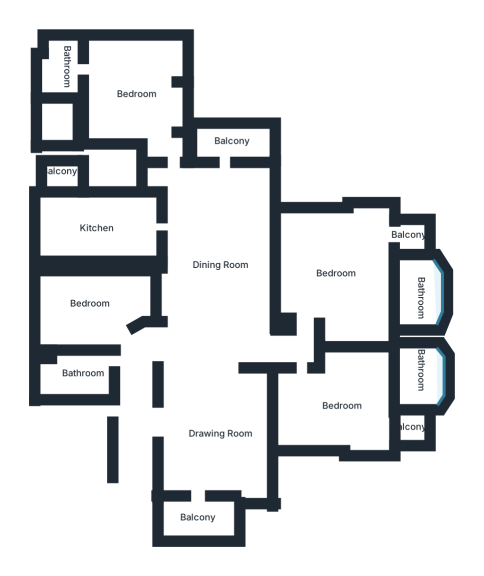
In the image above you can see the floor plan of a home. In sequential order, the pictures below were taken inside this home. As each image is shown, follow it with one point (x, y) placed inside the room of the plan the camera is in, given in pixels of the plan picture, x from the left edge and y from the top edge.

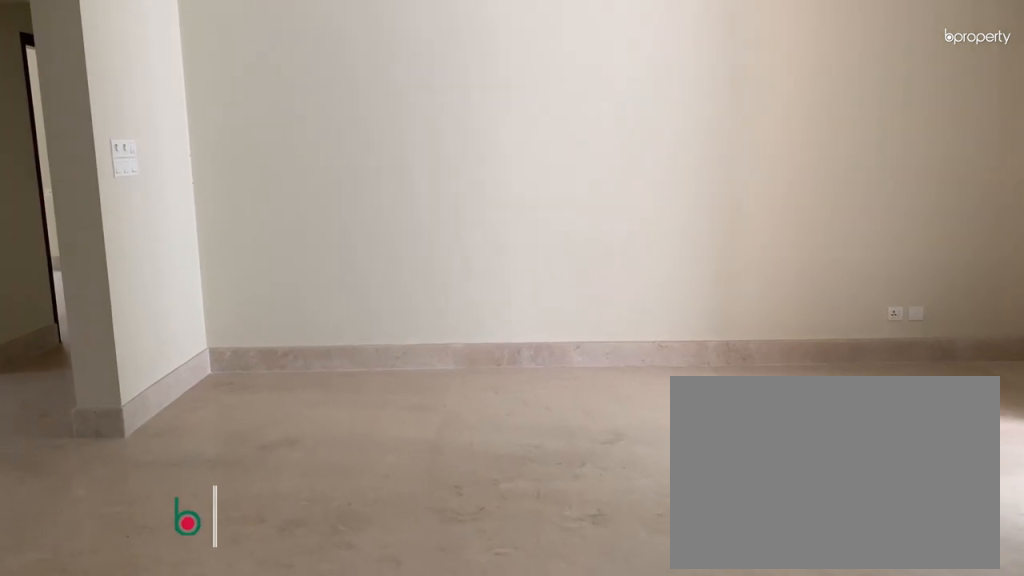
(217, 435)
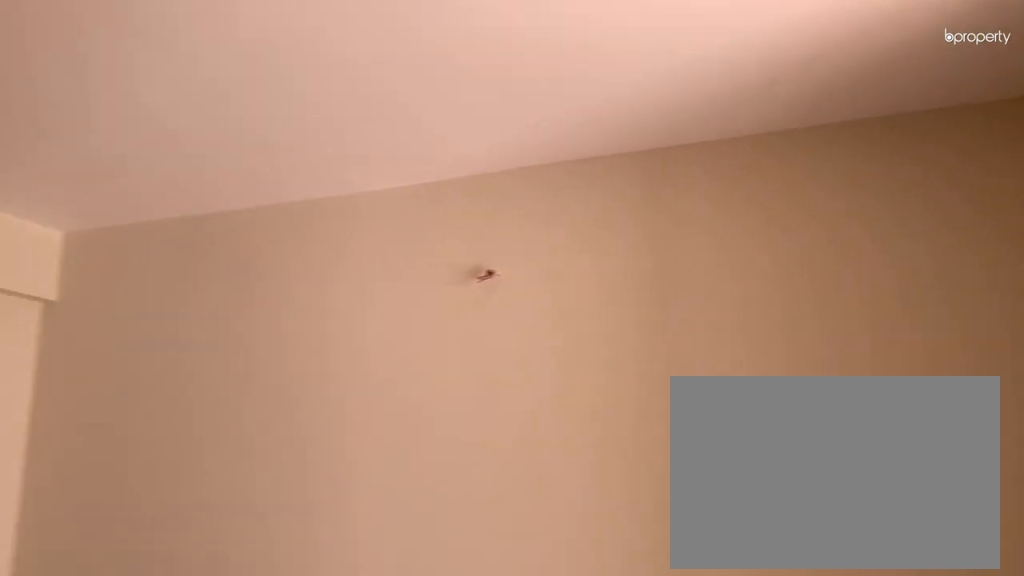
(217, 435)
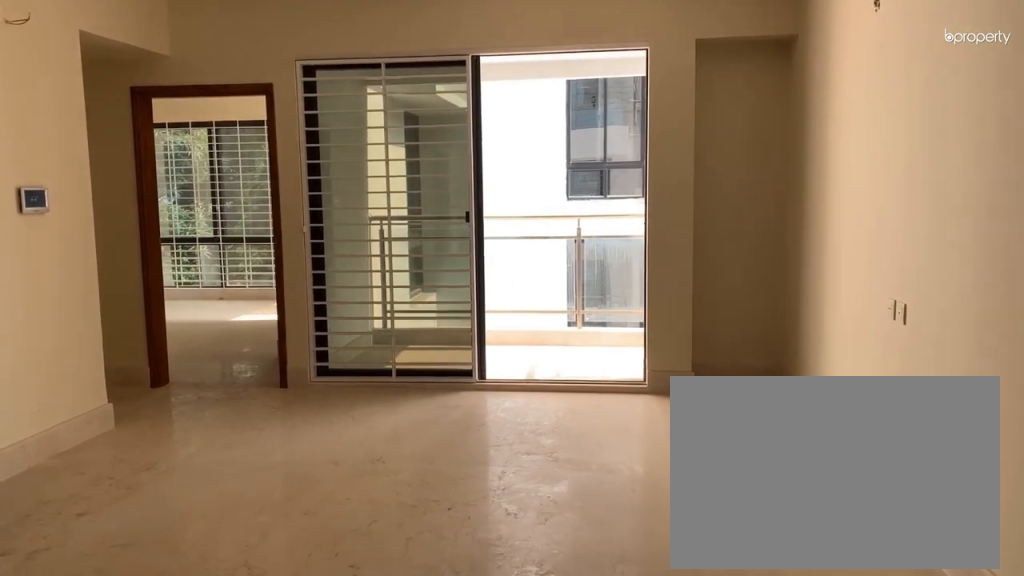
(218, 265)
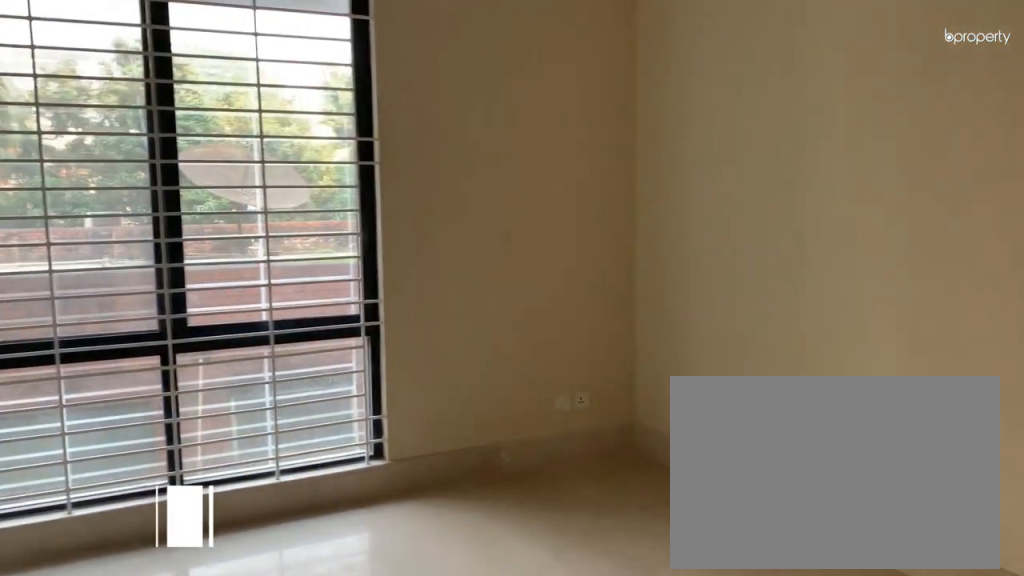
(90, 303)
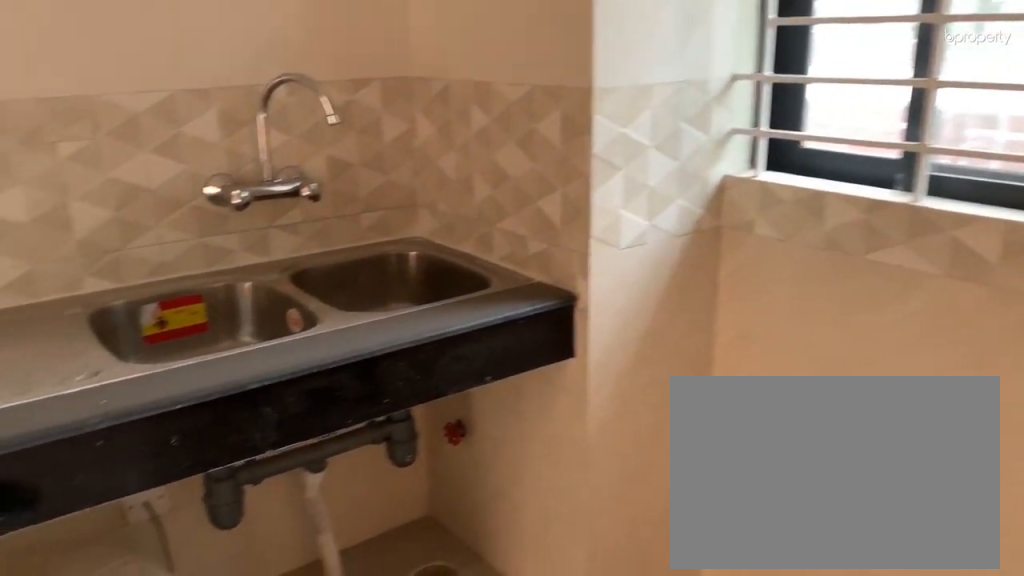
(100, 227)
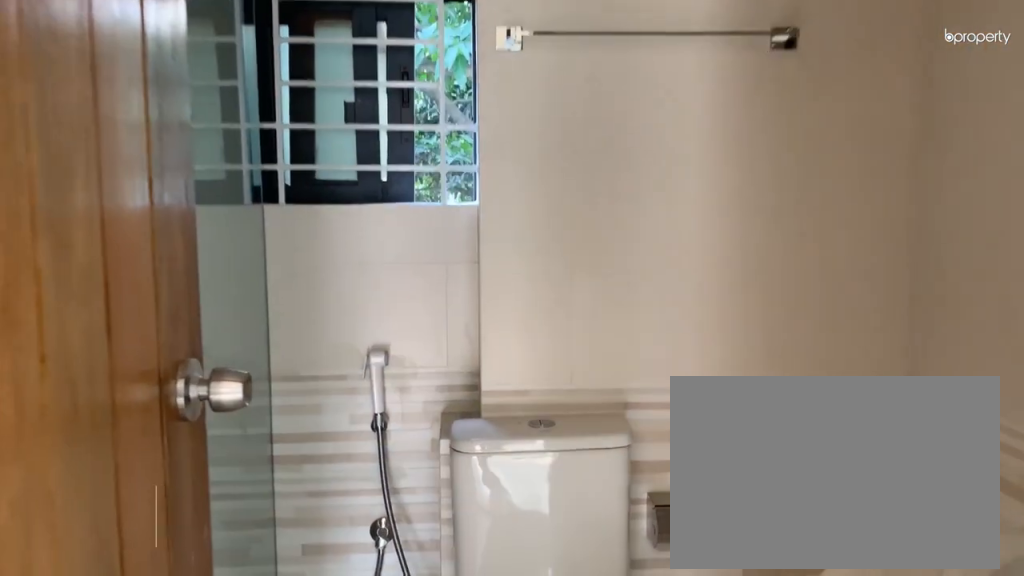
(65, 64)
